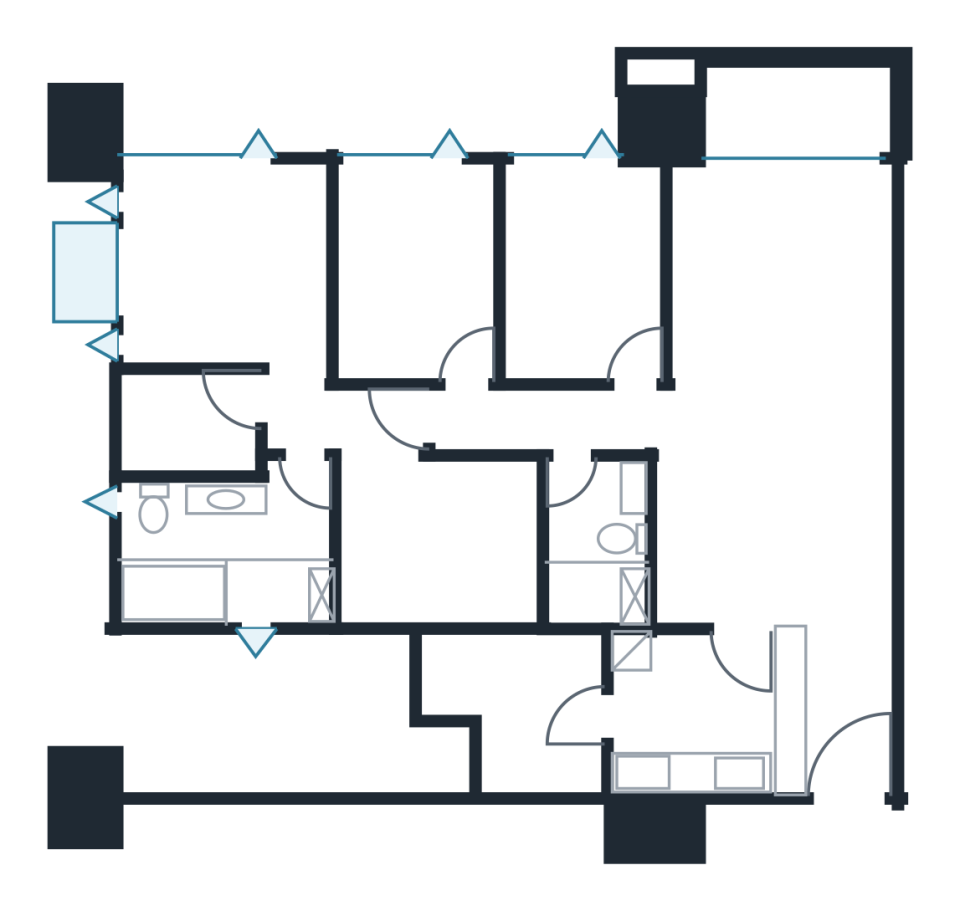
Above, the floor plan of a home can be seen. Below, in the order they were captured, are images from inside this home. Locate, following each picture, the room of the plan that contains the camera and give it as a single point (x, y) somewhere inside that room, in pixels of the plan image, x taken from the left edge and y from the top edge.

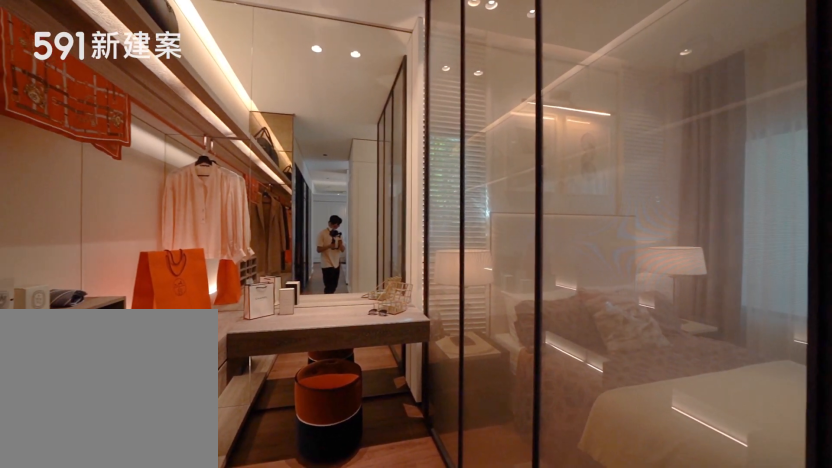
(220, 312)
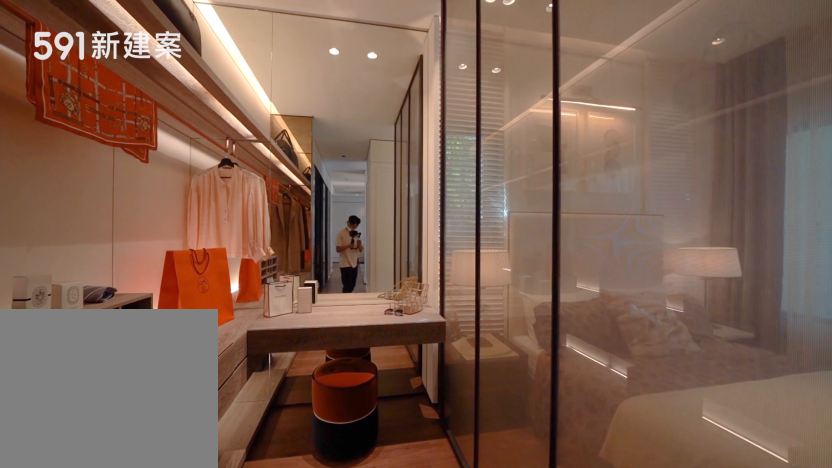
(220, 312)
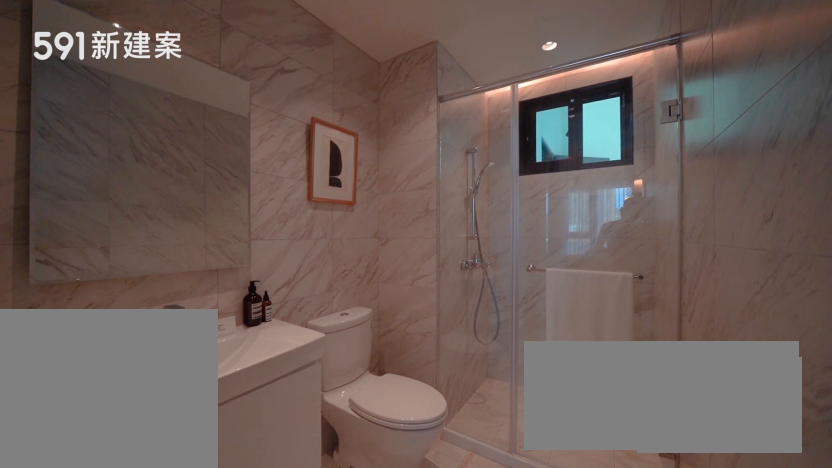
(594, 549)
